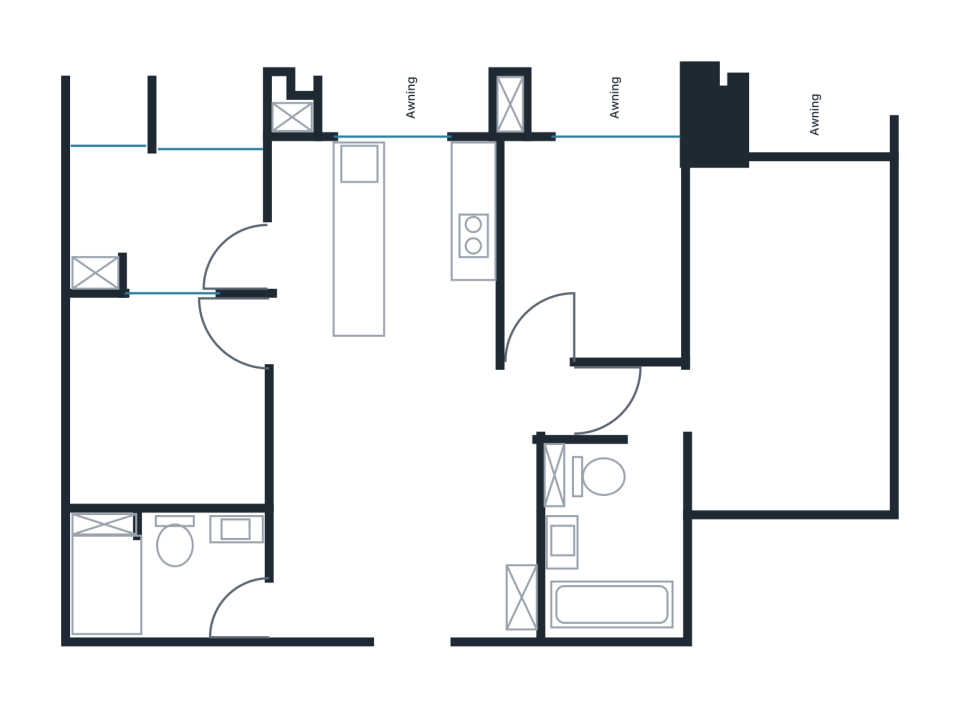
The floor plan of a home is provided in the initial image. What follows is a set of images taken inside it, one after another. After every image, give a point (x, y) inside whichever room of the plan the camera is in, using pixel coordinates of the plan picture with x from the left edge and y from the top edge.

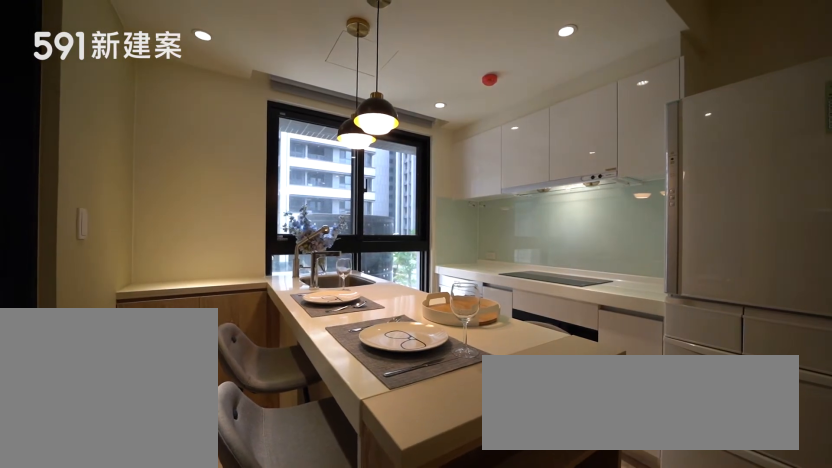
(339, 250)
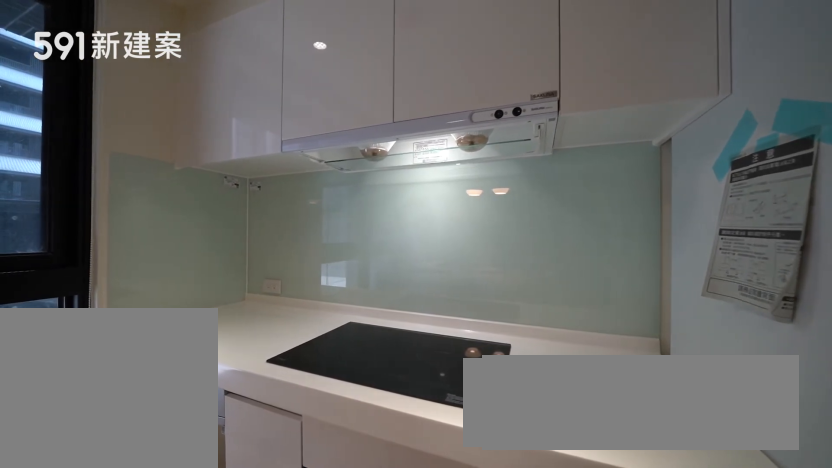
(450, 235)
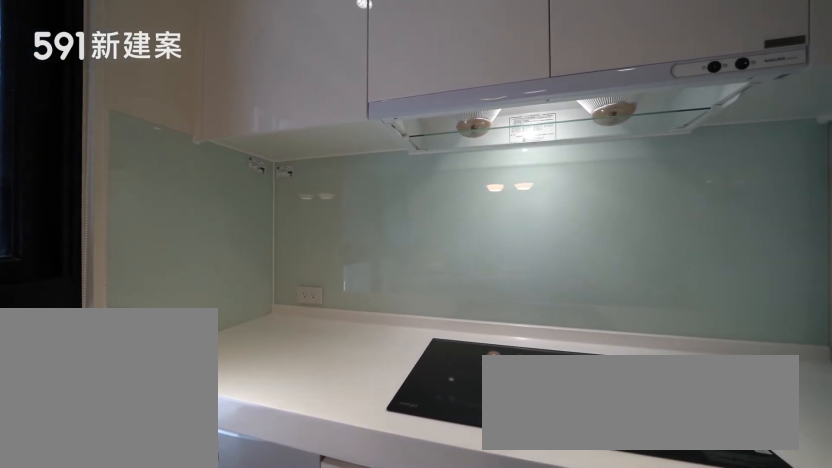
(450, 235)
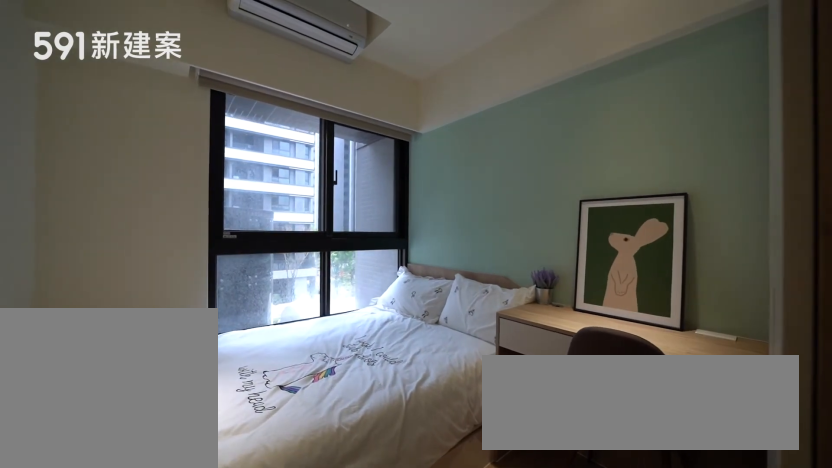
(598, 249)
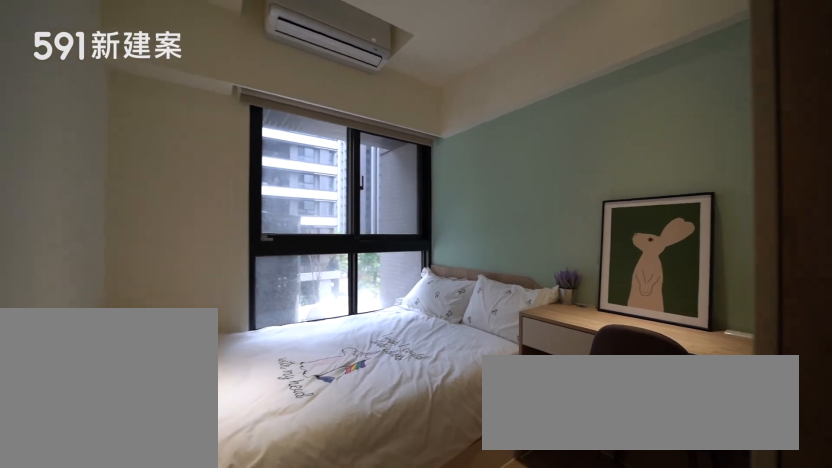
(598, 249)
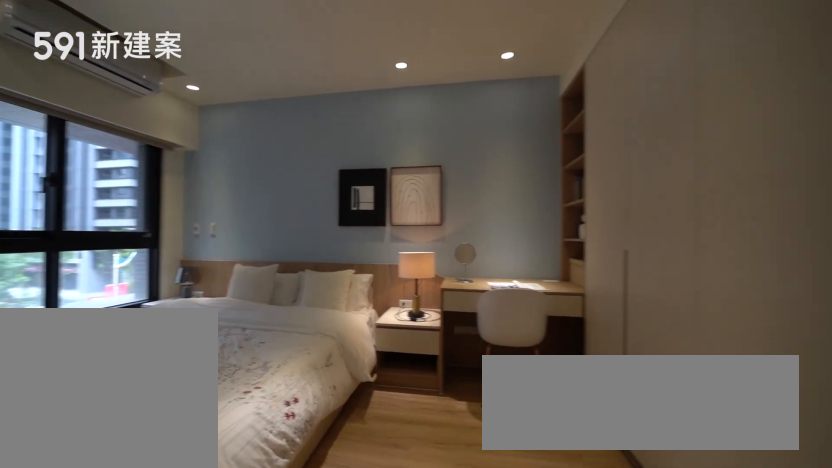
(772, 339)
